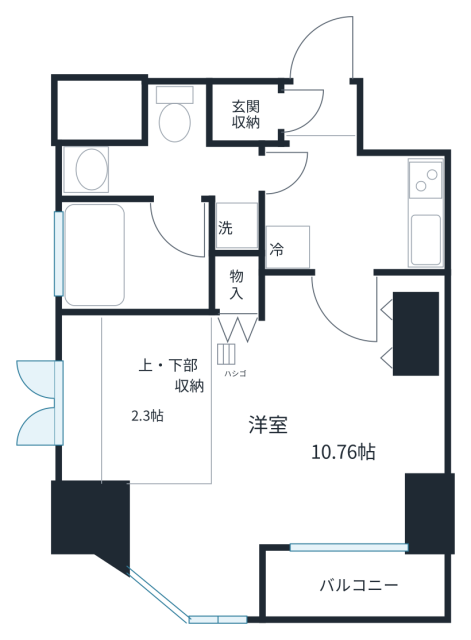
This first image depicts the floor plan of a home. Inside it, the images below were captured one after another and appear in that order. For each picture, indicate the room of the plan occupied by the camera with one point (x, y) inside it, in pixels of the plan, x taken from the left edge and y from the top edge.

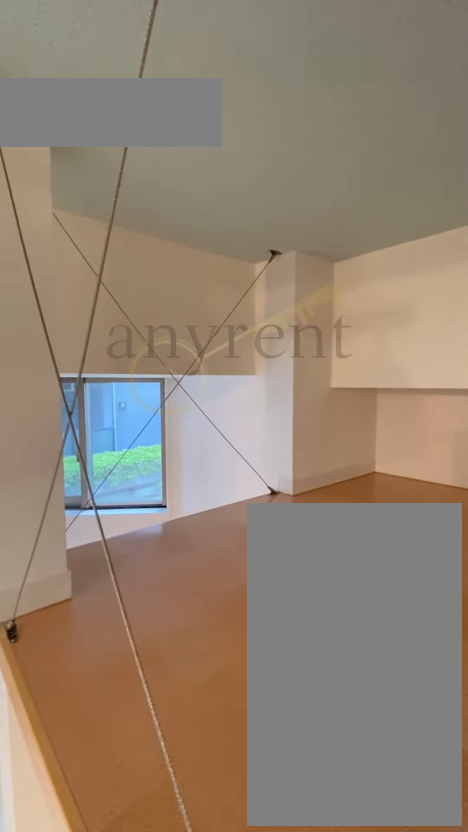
(138, 400)
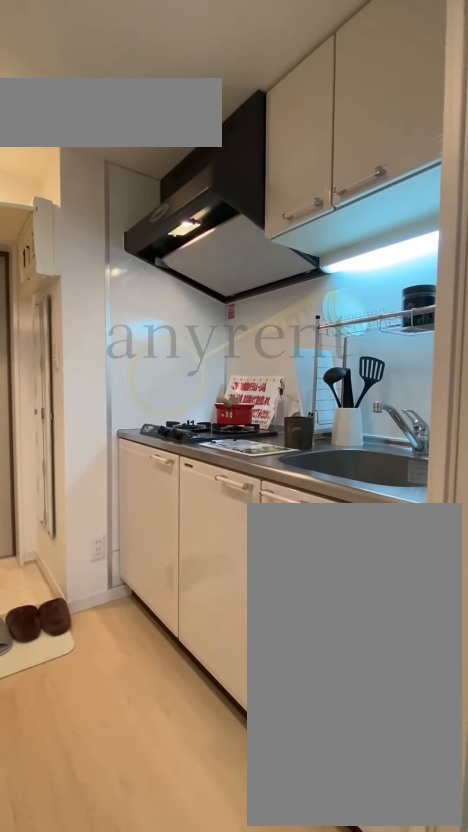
(425, 212)
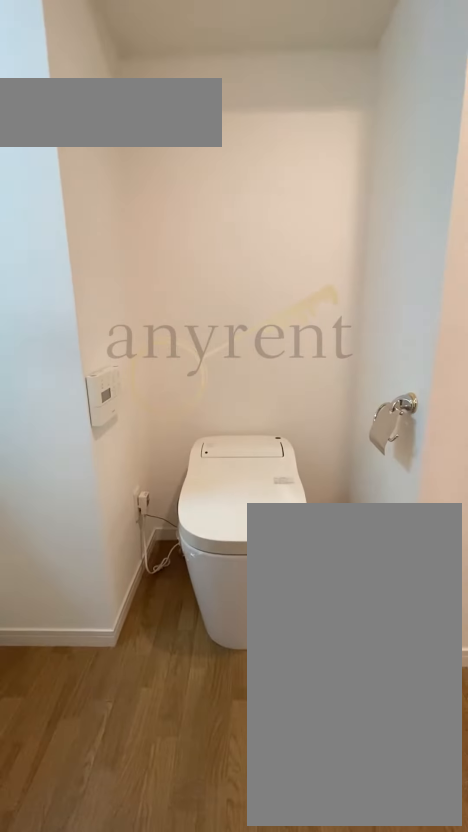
(175, 118)
